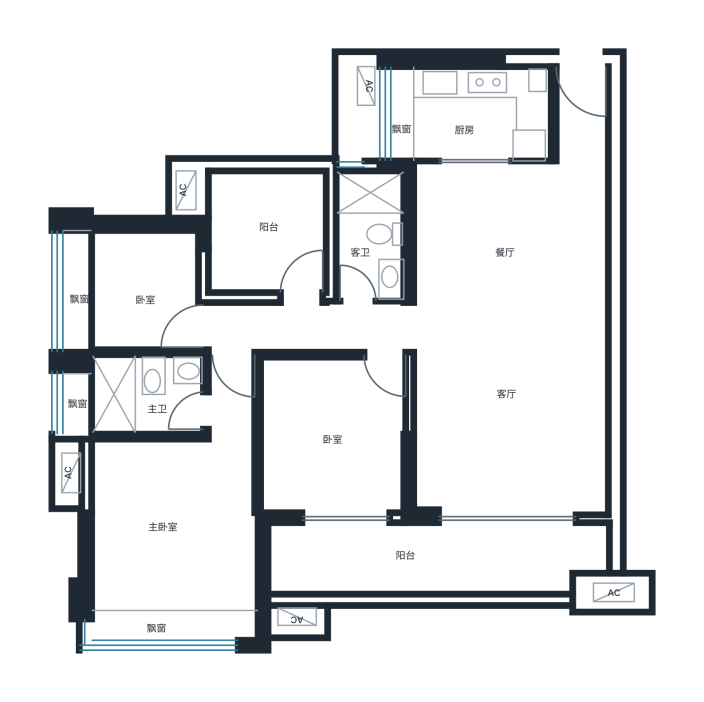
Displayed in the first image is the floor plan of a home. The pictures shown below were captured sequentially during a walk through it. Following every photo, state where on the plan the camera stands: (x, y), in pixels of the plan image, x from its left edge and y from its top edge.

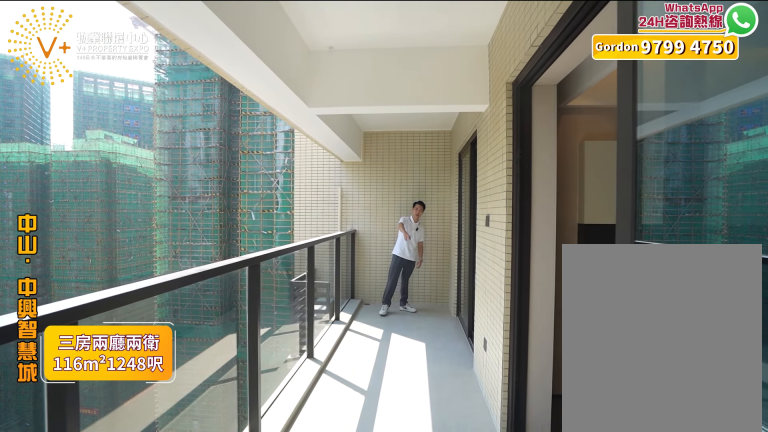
(495, 540)
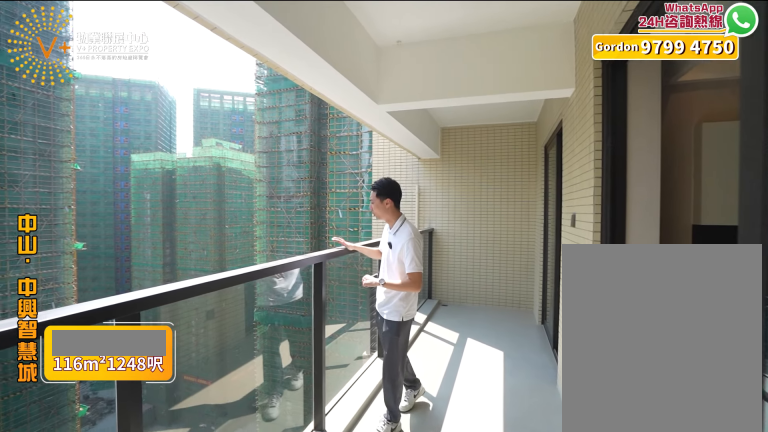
(500, 531)
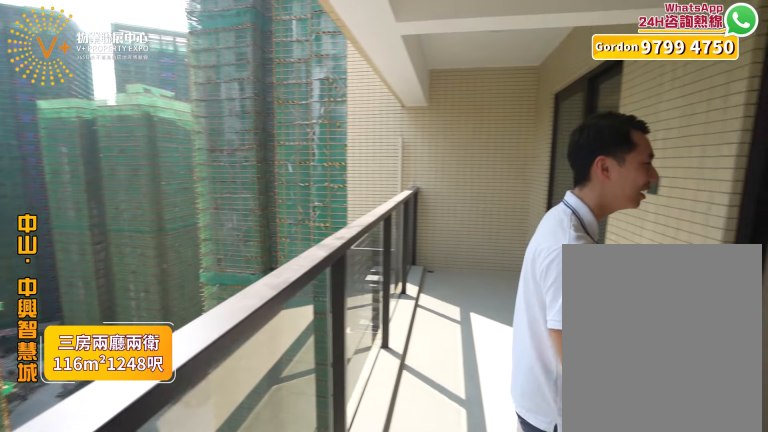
(497, 542)
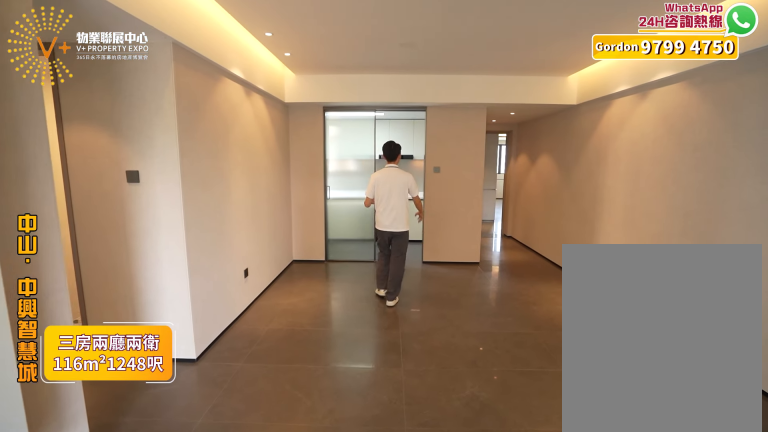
(535, 323)
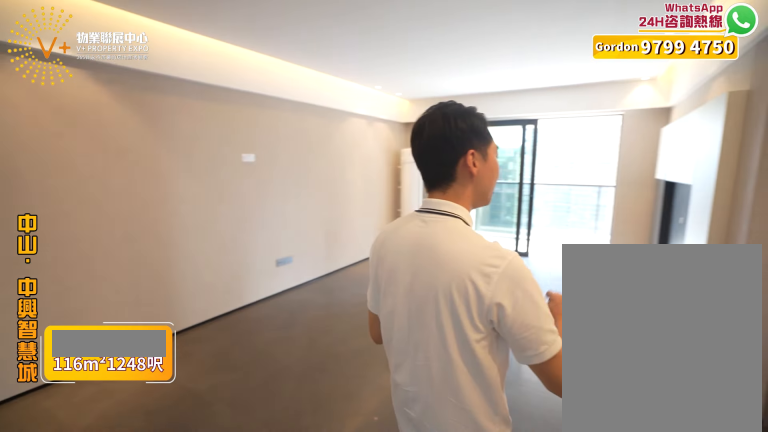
(477, 117)
